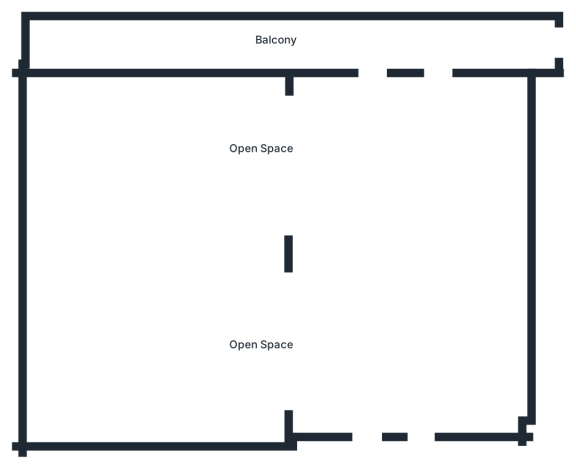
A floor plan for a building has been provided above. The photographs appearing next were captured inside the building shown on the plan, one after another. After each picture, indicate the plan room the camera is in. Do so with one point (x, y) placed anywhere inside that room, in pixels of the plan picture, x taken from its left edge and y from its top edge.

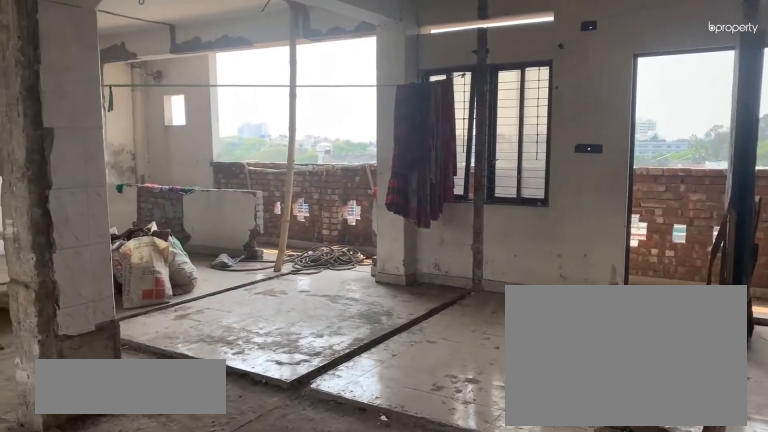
(365, 216)
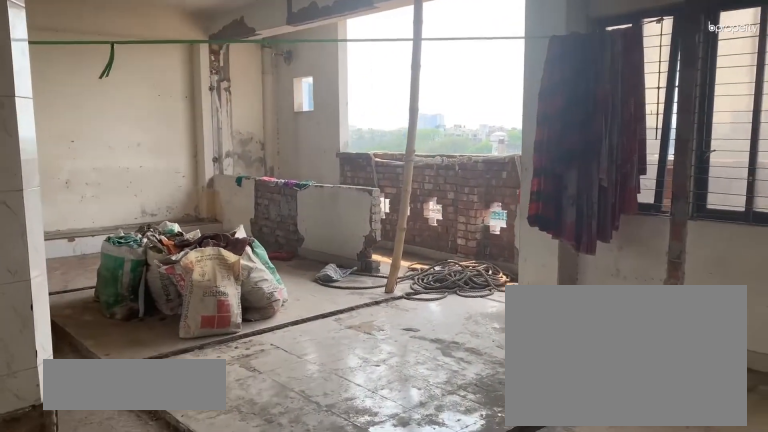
(365, 216)
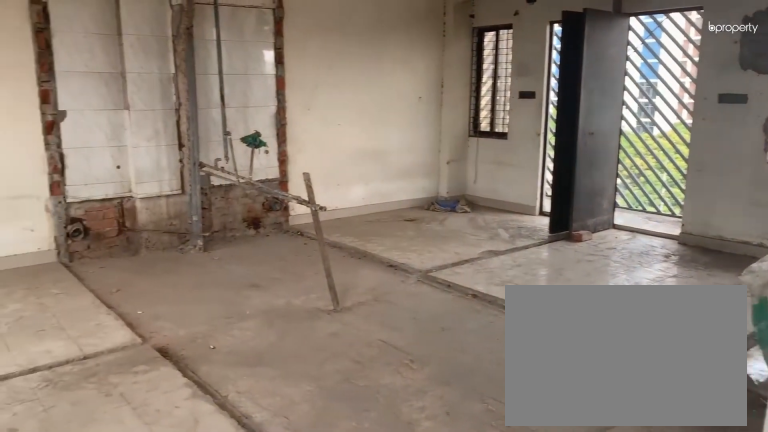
(197, 184)
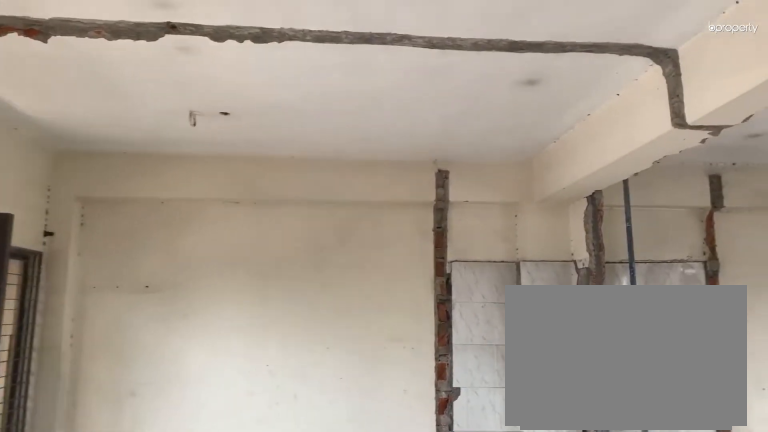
(197, 184)
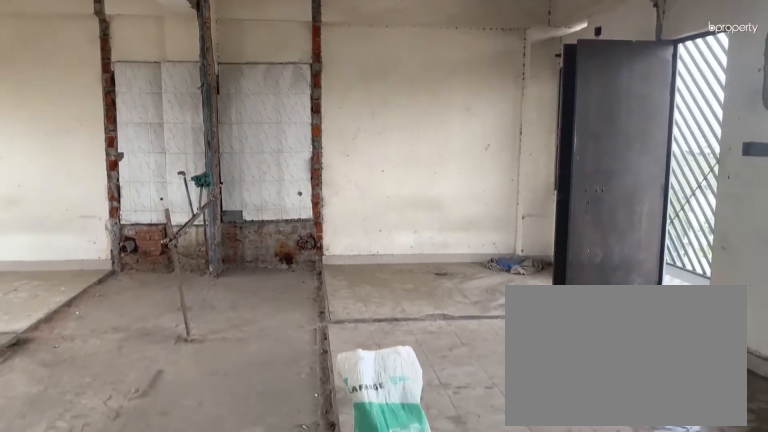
(384, 181)
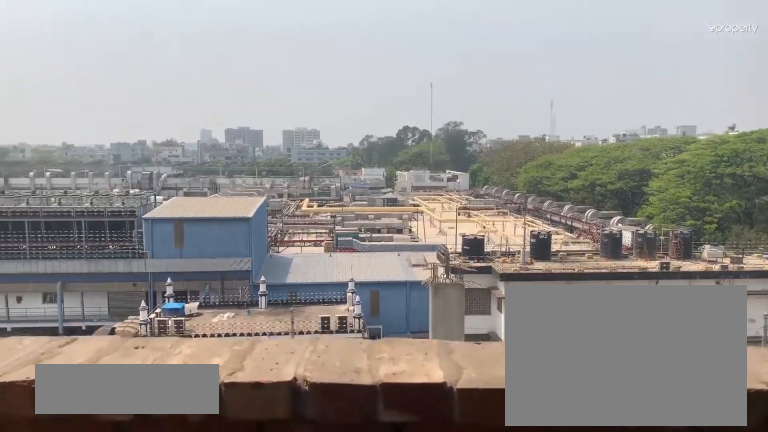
(425, 39)
